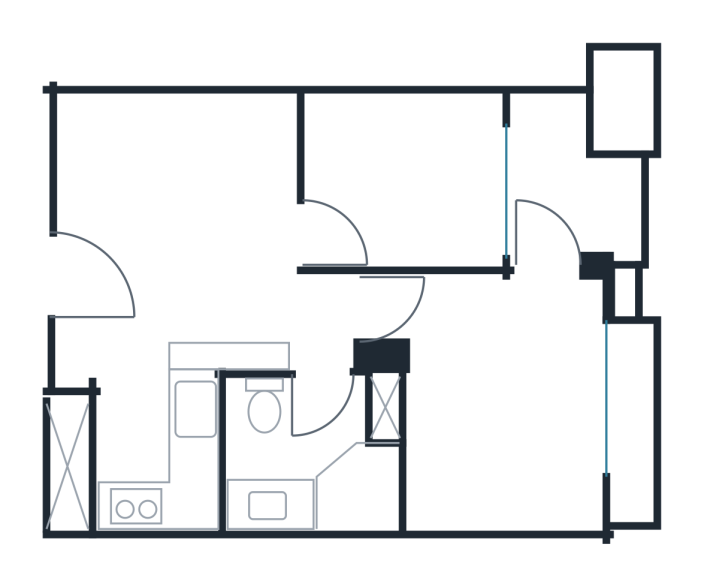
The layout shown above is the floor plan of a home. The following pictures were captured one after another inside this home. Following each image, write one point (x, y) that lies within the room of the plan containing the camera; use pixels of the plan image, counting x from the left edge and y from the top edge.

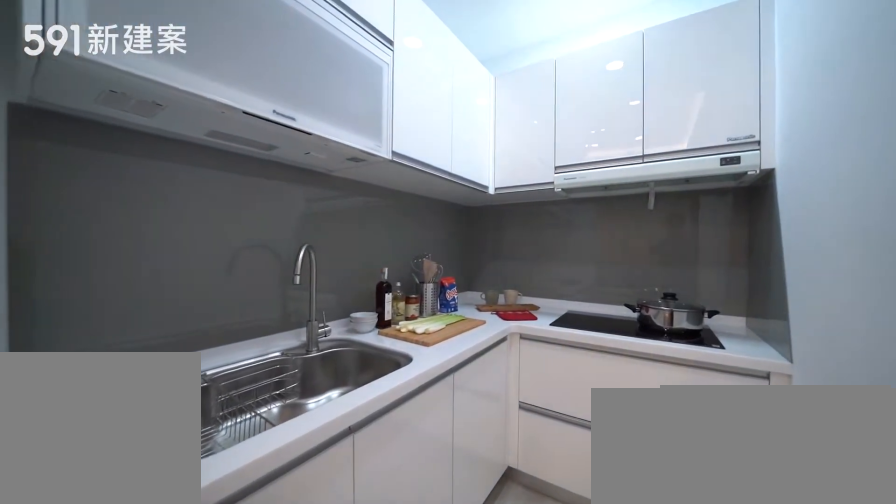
(148, 418)
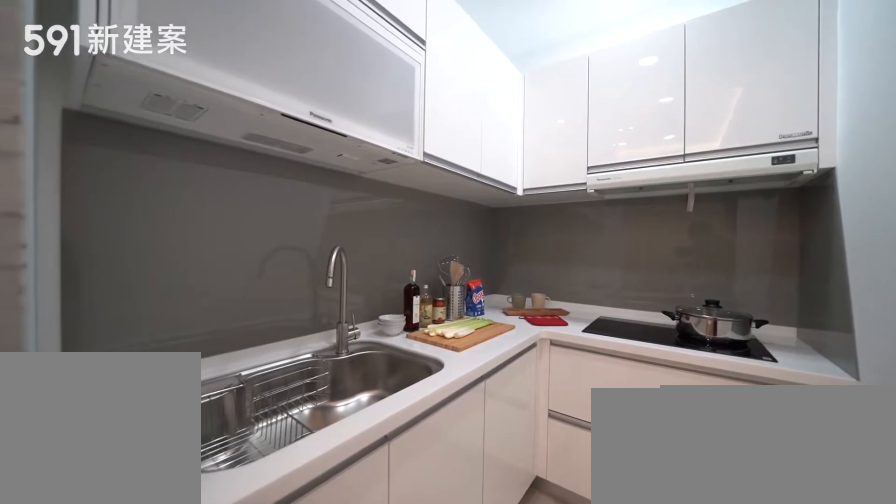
(148, 418)
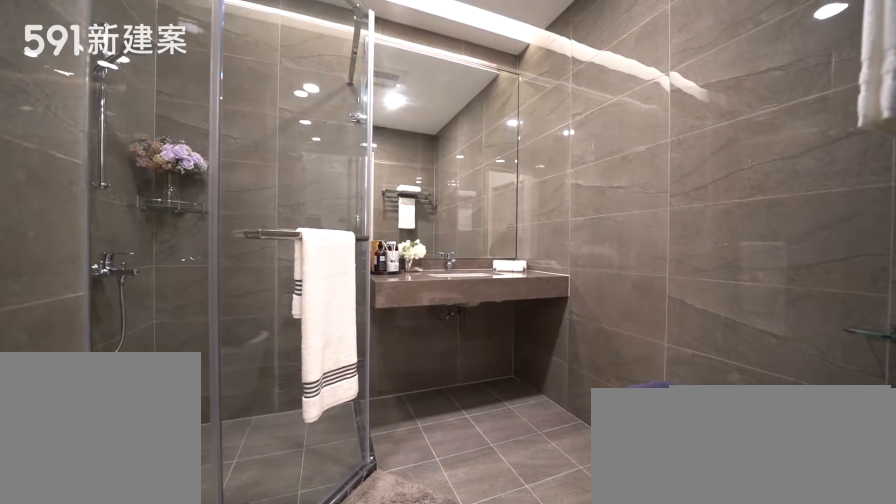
(312, 454)
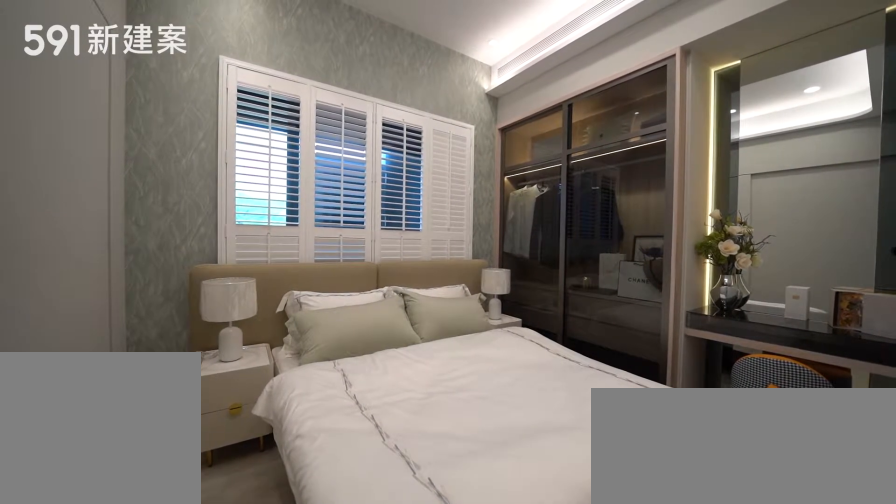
(503, 405)
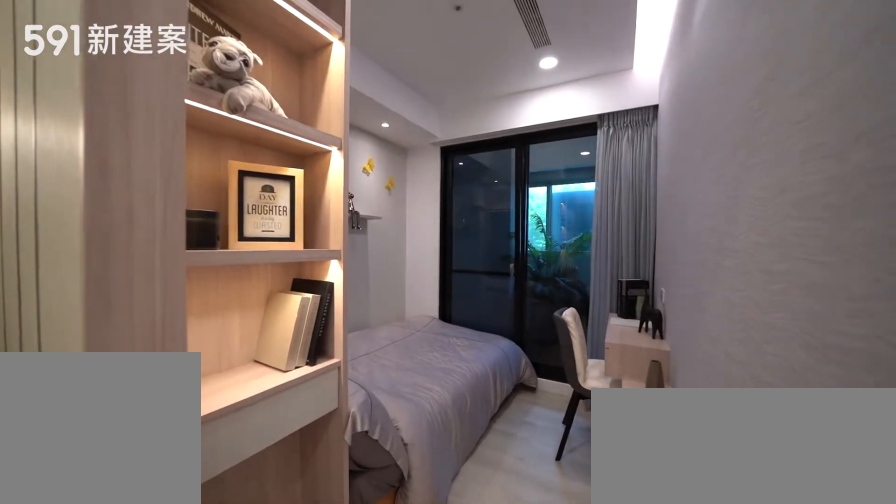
(408, 179)
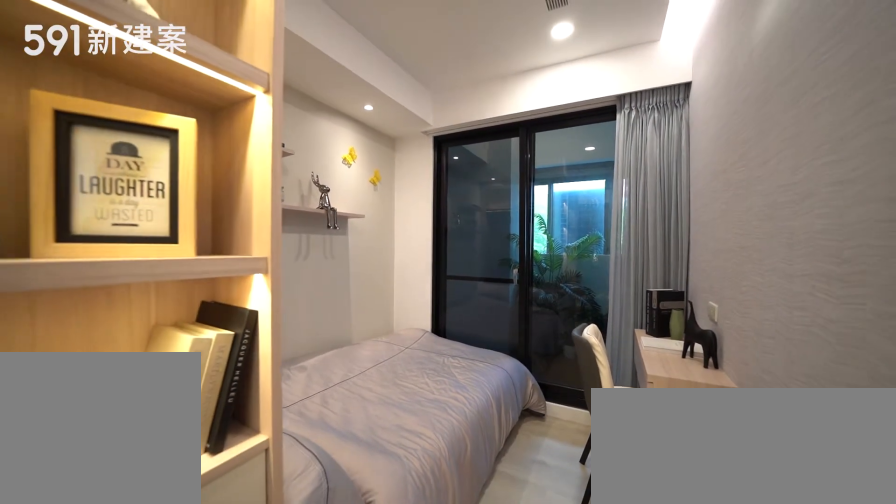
(408, 179)
